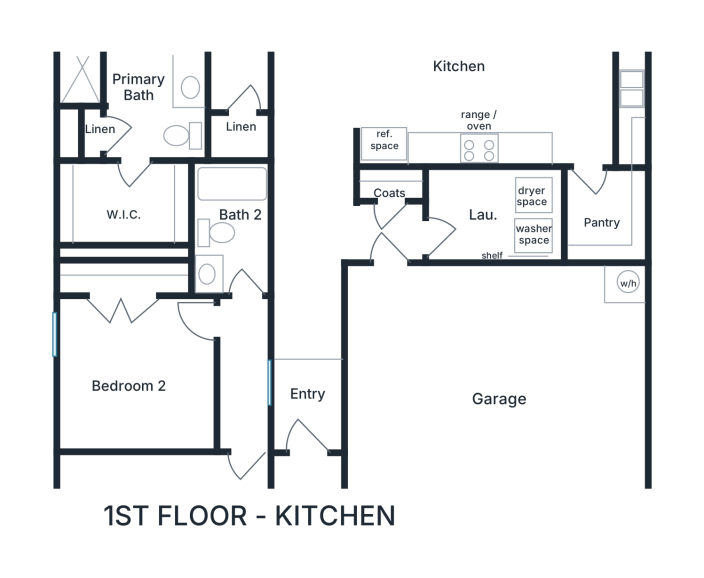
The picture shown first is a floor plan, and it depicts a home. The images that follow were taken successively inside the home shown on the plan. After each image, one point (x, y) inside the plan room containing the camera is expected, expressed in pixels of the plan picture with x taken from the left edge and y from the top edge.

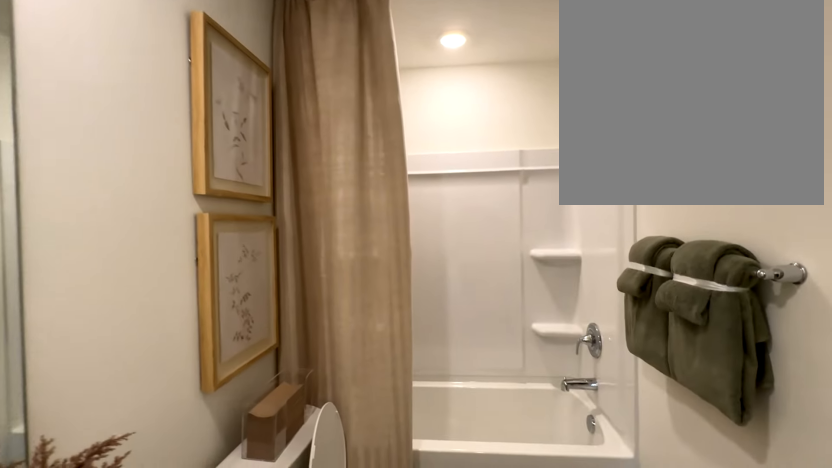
(232, 226)
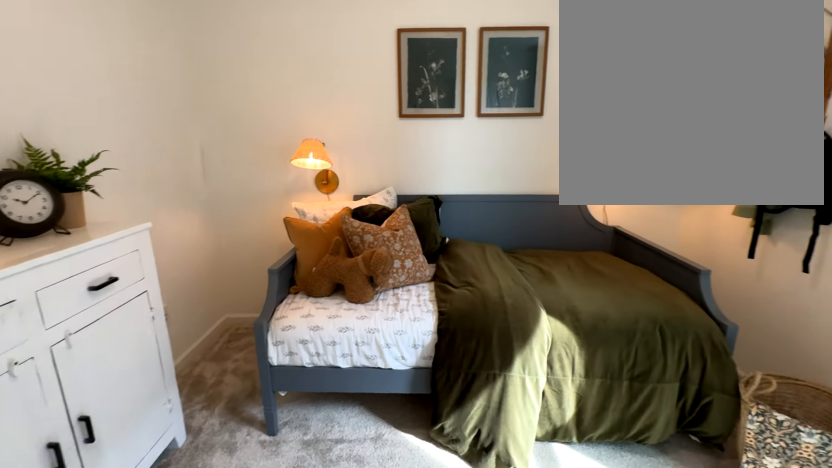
(135, 372)
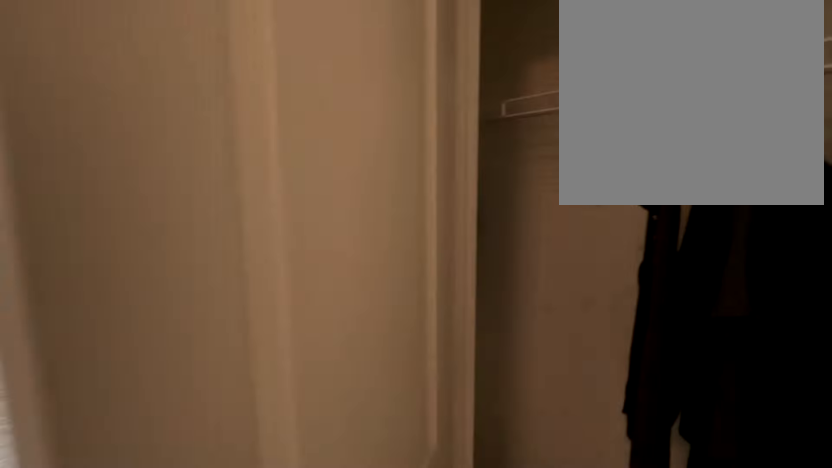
(135, 372)
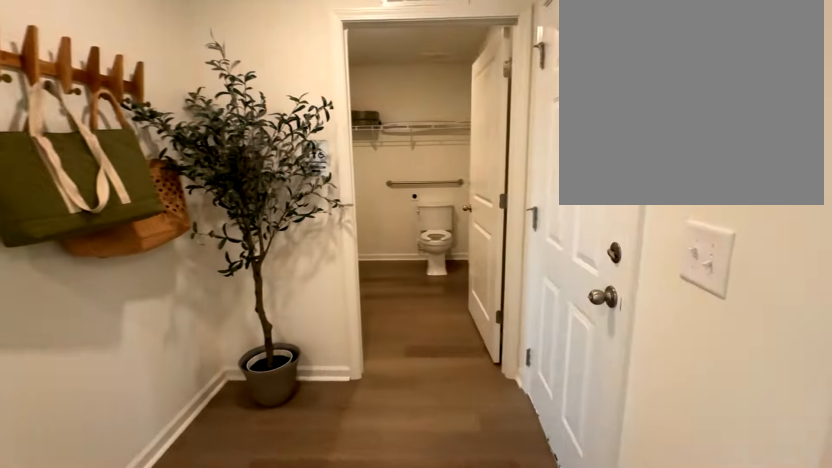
(349, 215)
